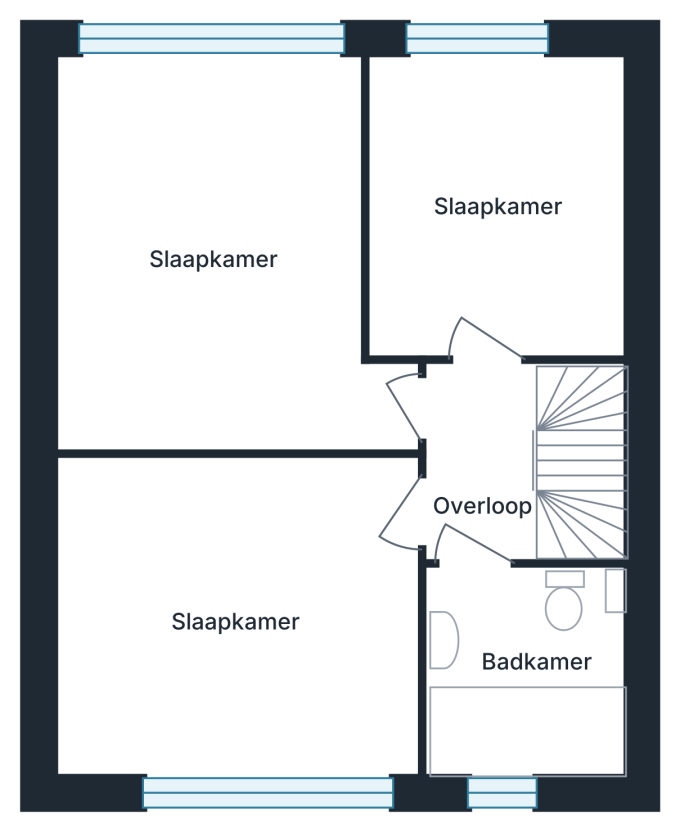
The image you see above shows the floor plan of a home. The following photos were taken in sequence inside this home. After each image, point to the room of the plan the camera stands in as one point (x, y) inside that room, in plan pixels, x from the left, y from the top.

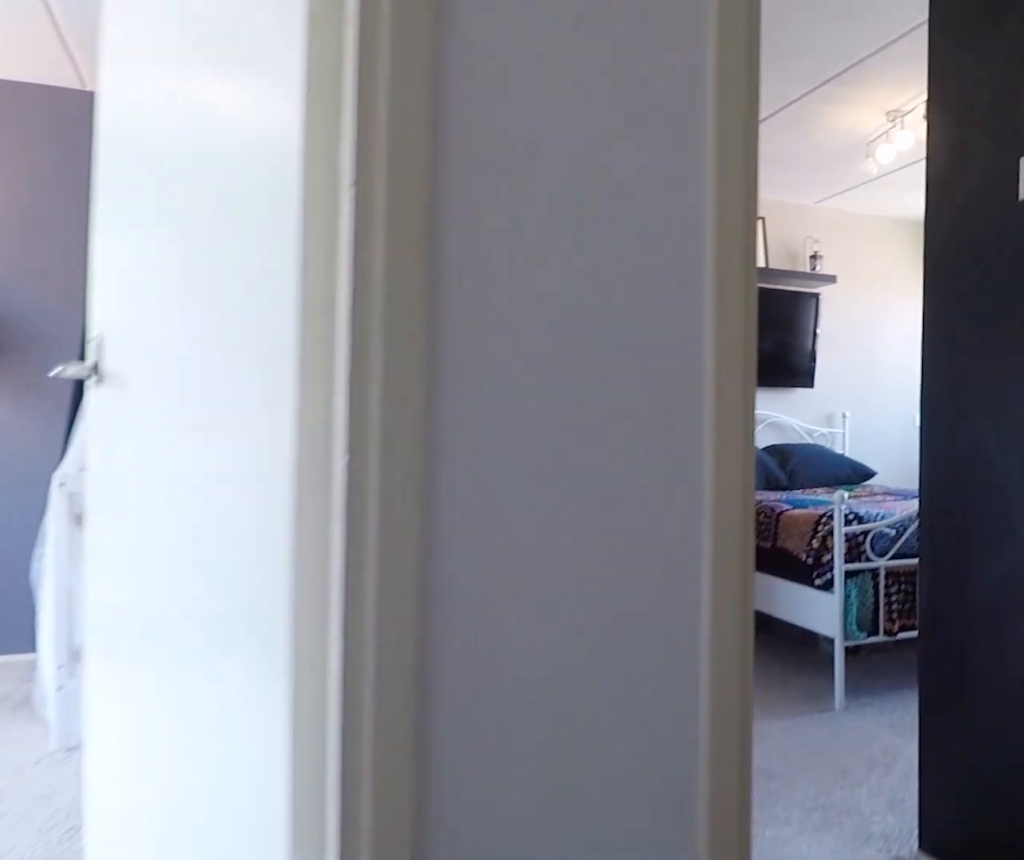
(481, 461)
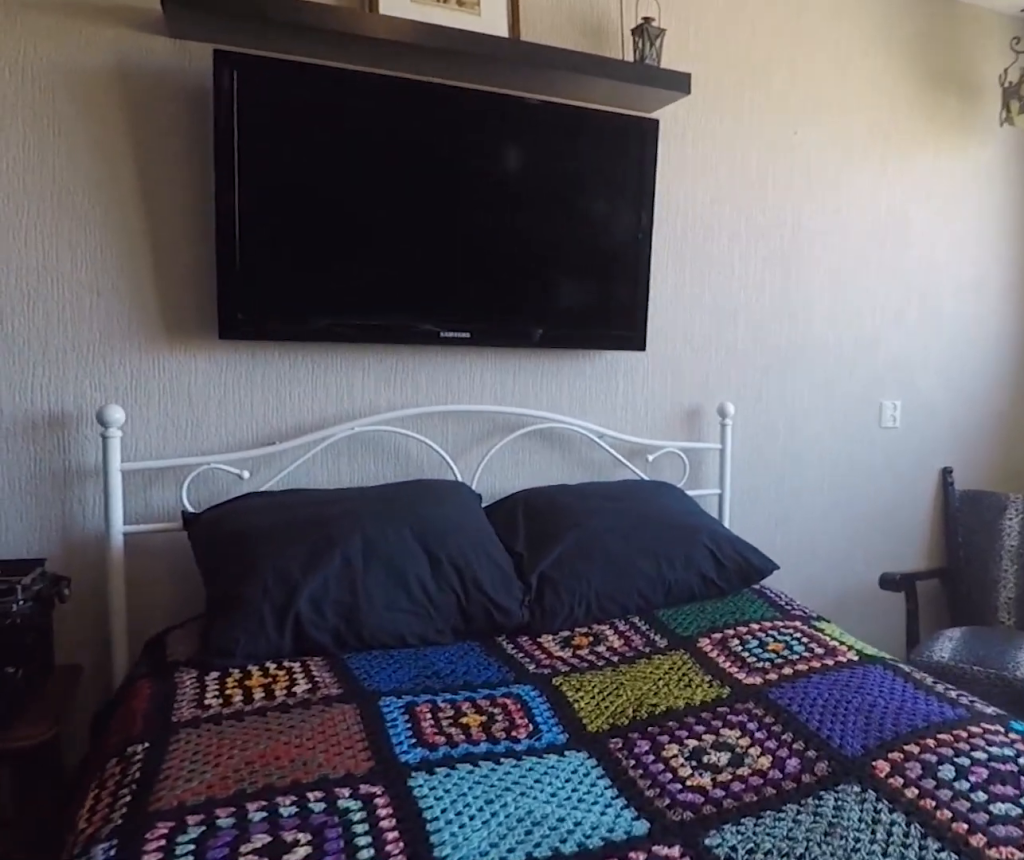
(142, 154)
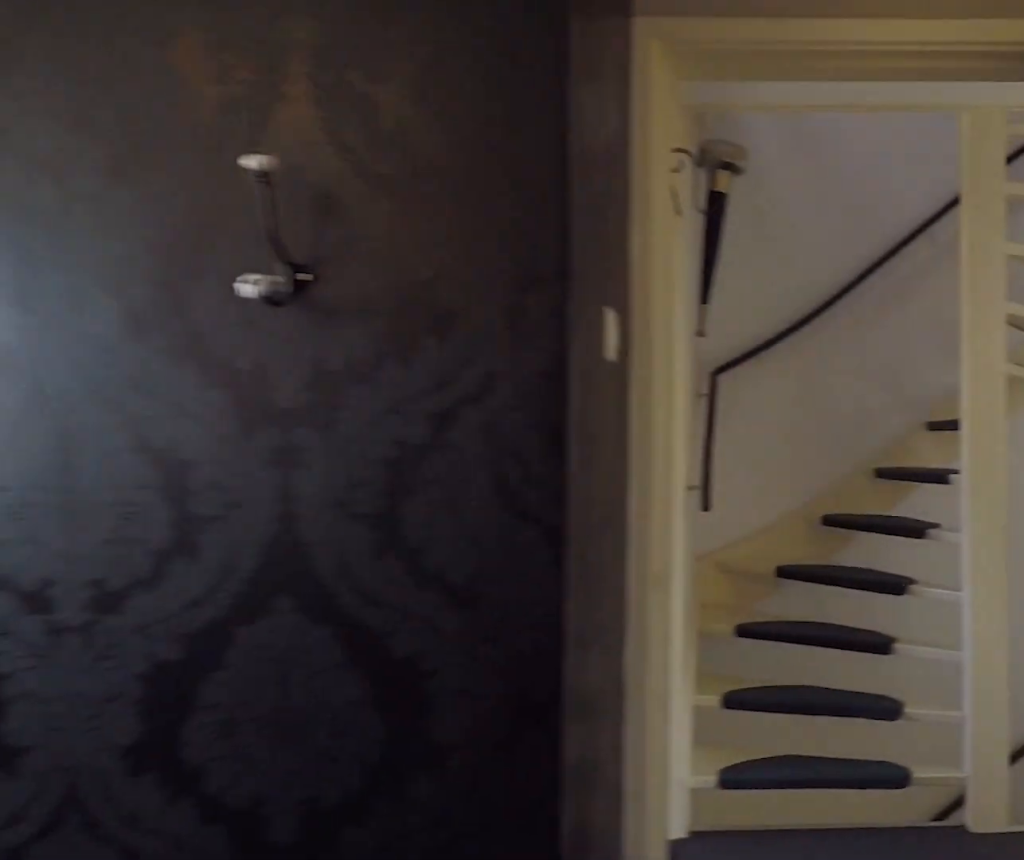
(142, 154)
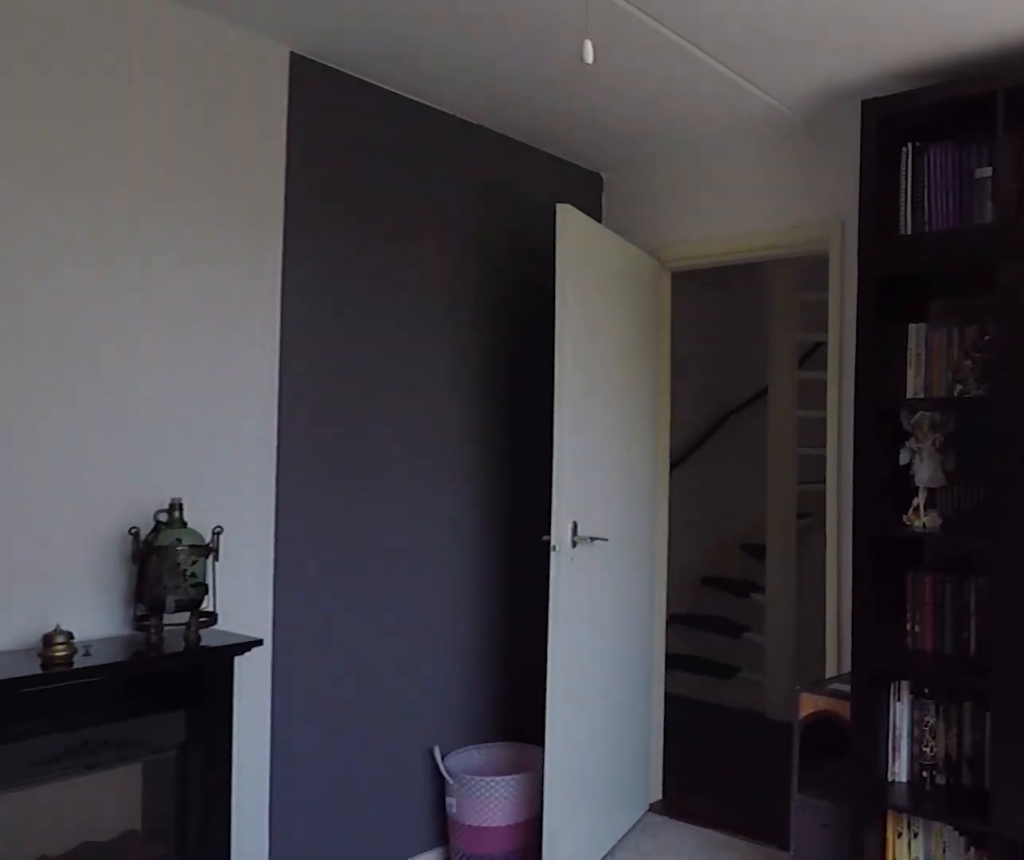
(233, 641)
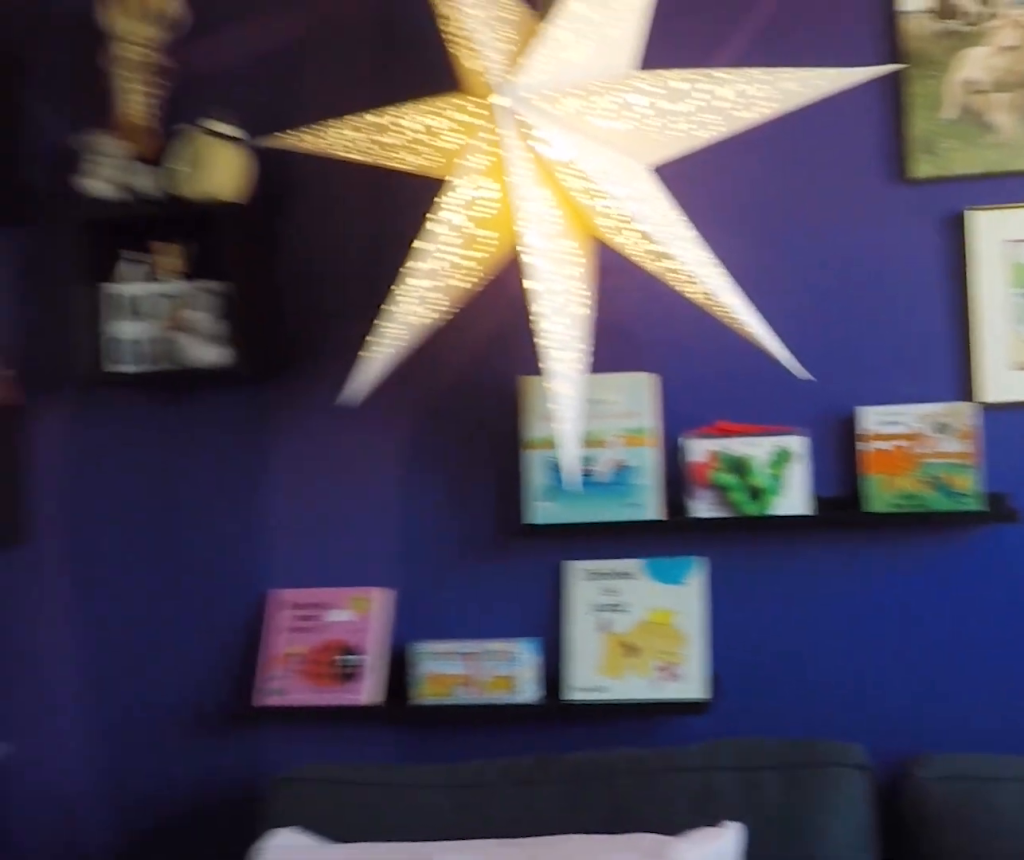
(497, 203)
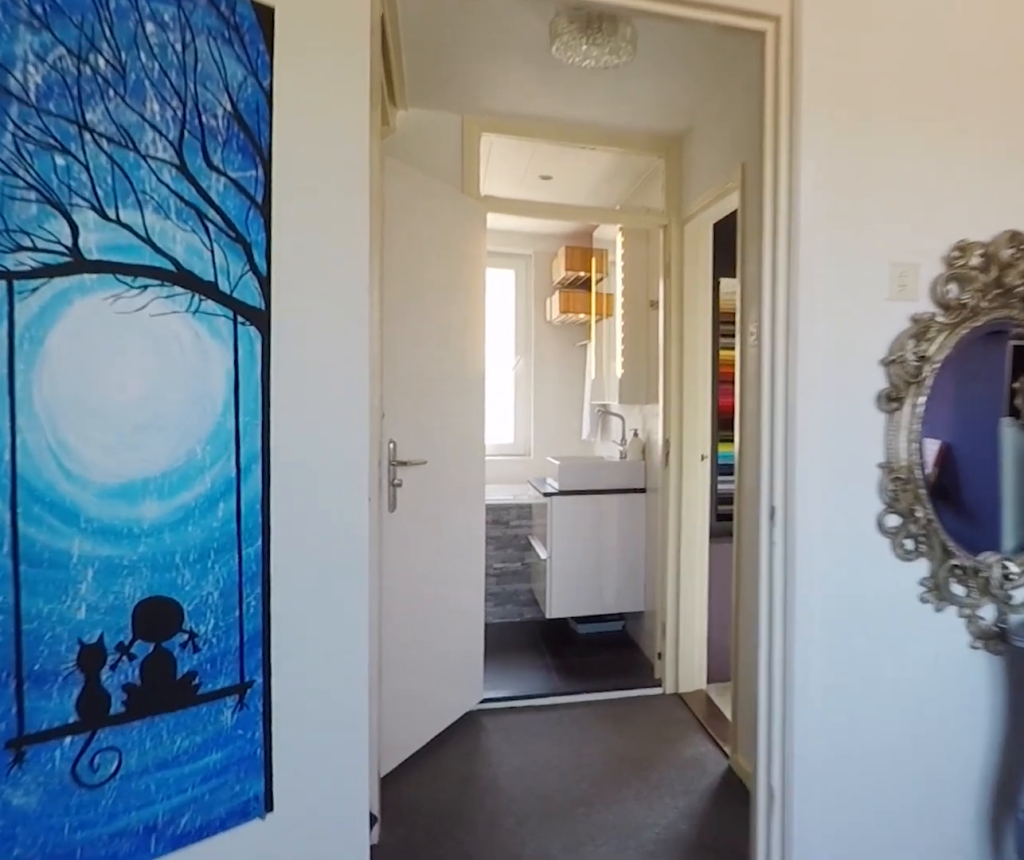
(497, 203)
